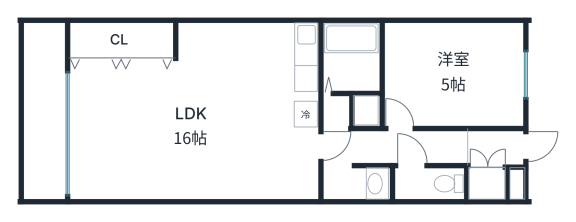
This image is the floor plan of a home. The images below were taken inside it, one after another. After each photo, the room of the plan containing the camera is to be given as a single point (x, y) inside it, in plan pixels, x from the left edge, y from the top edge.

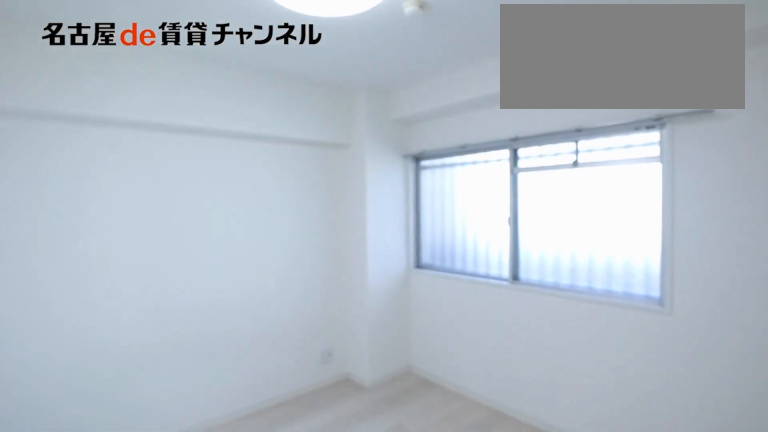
(454, 75)
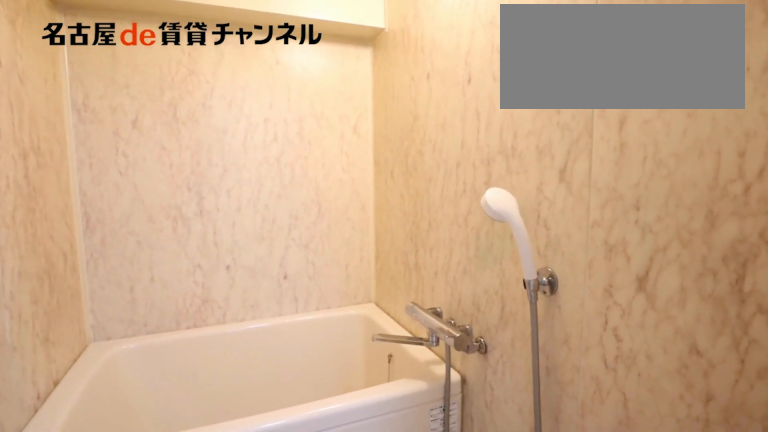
(351, 56)
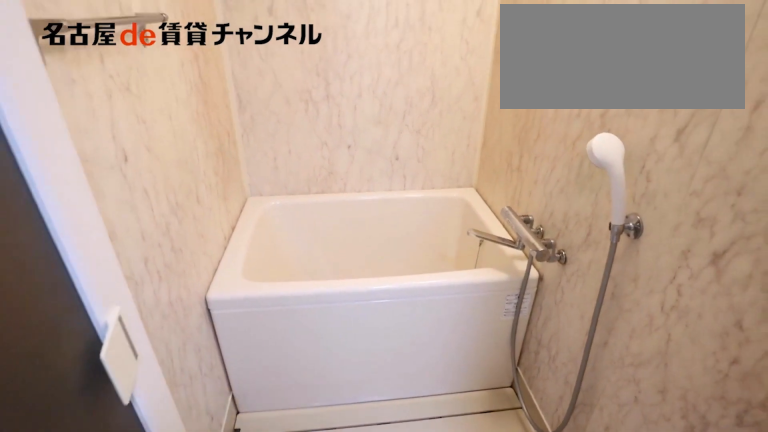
(351, 56)
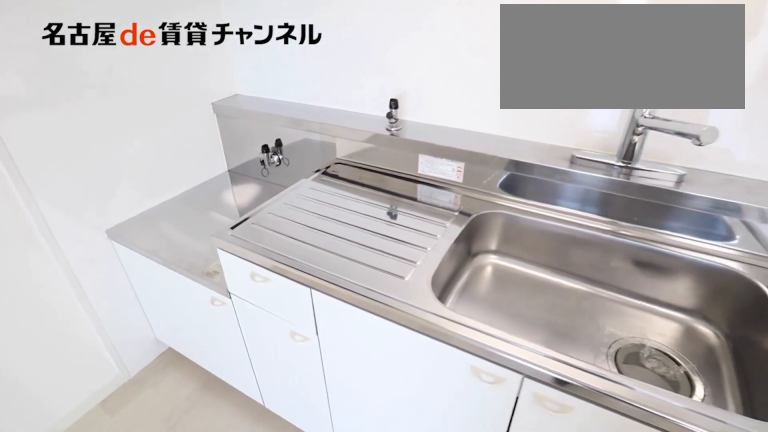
(300, 71)
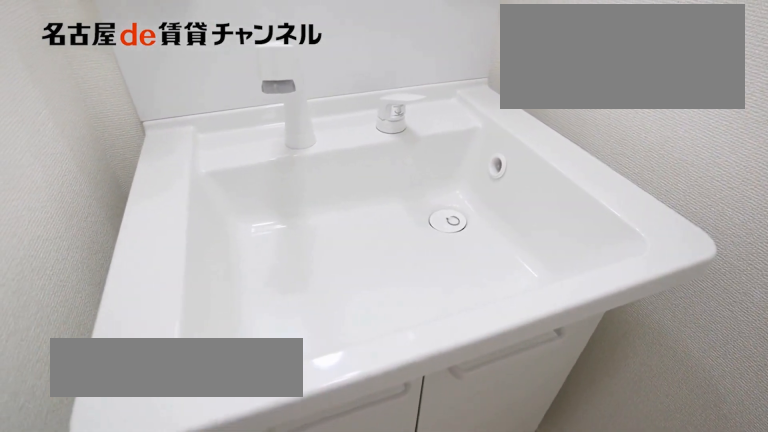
(357, 182)
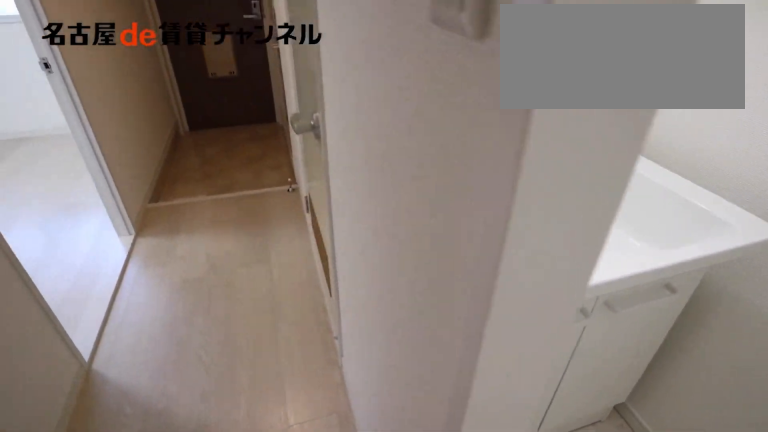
(357, 182)
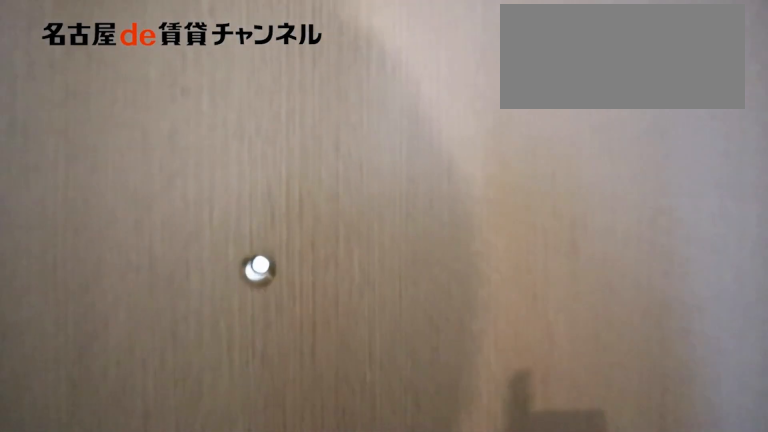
(497, 165)
